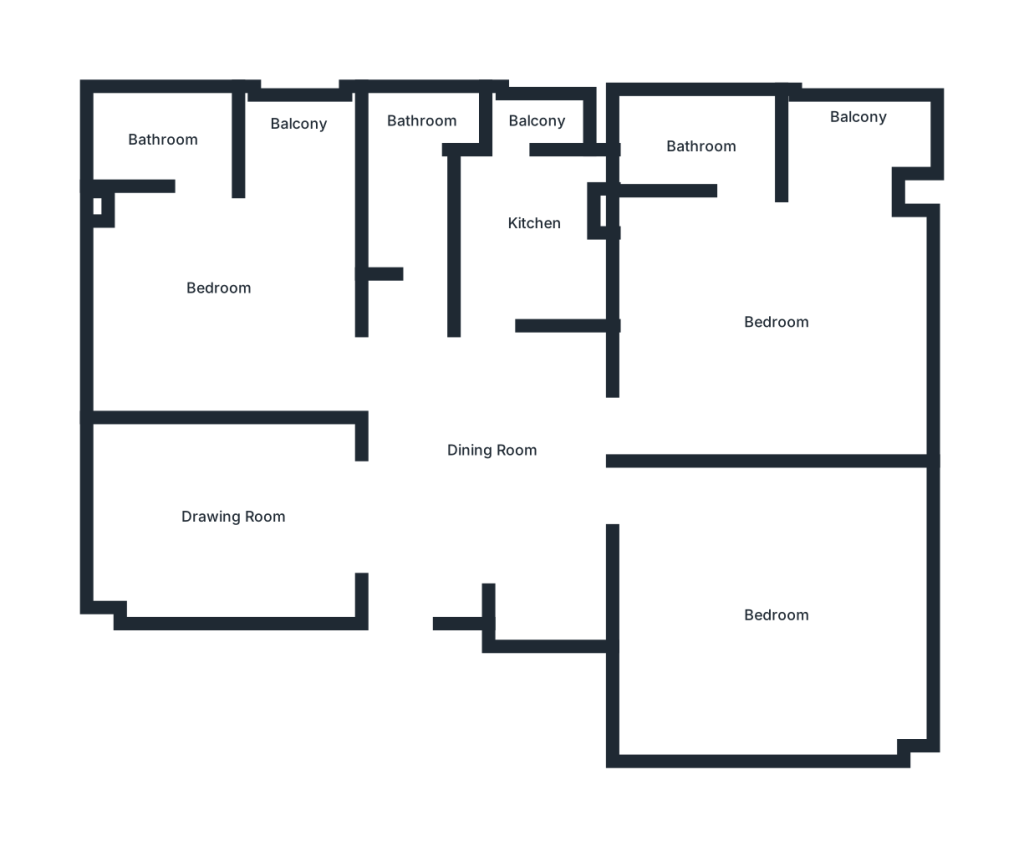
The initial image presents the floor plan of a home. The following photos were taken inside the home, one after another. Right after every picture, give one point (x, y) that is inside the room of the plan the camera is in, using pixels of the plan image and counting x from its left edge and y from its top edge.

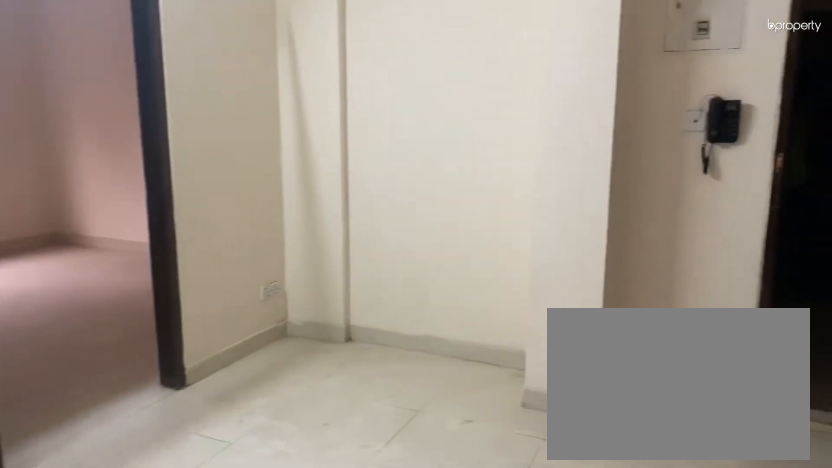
(474, 462)
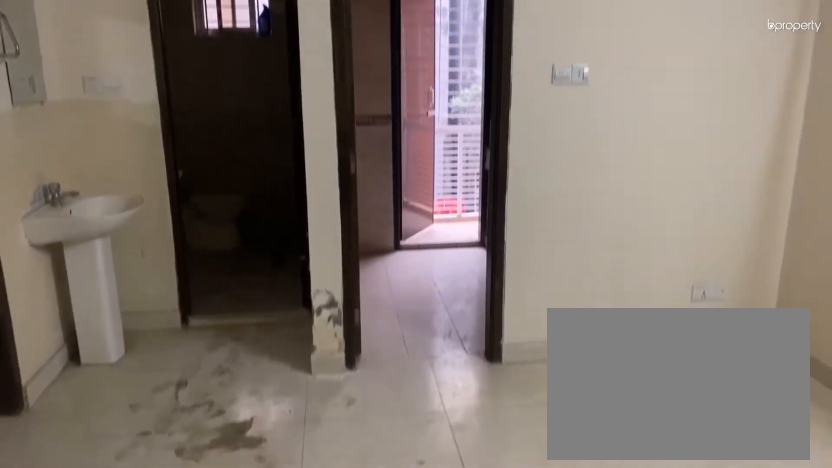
(474, 462)
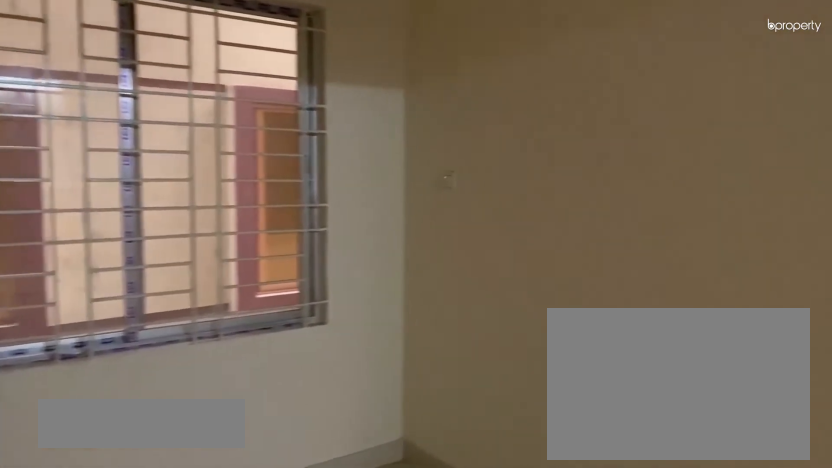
(232, 505)
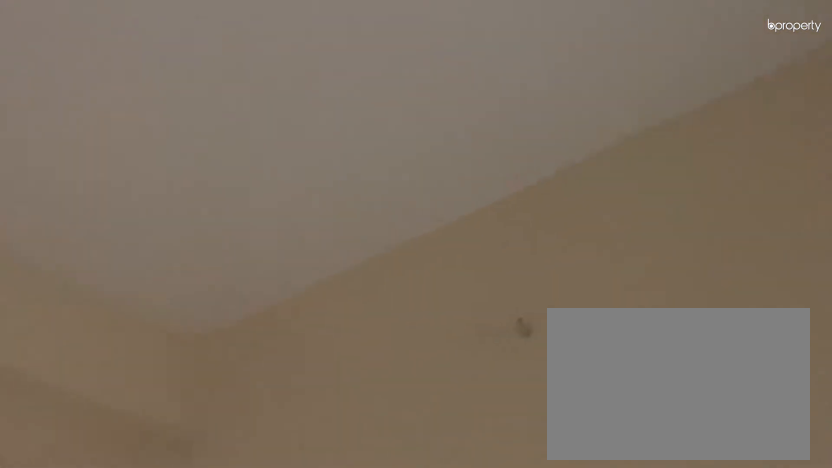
(232, 505)
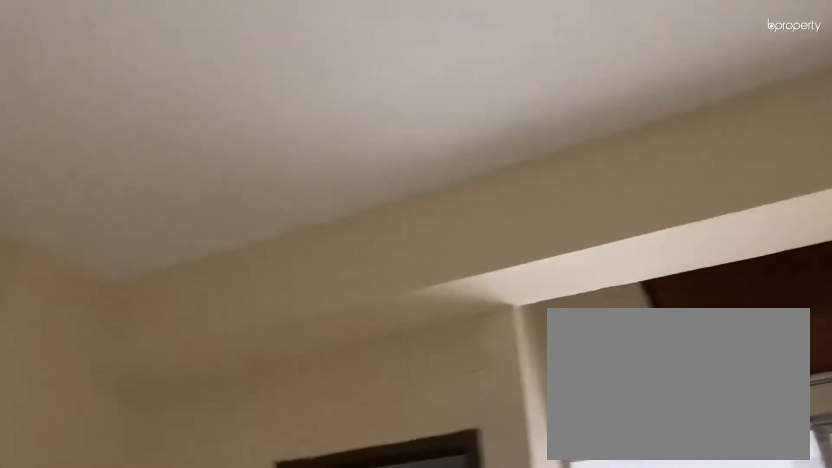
(216, 272)
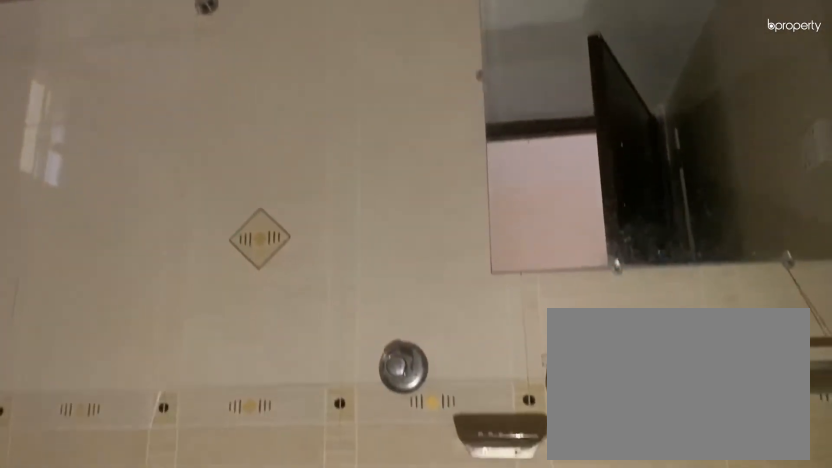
(156, 140)
